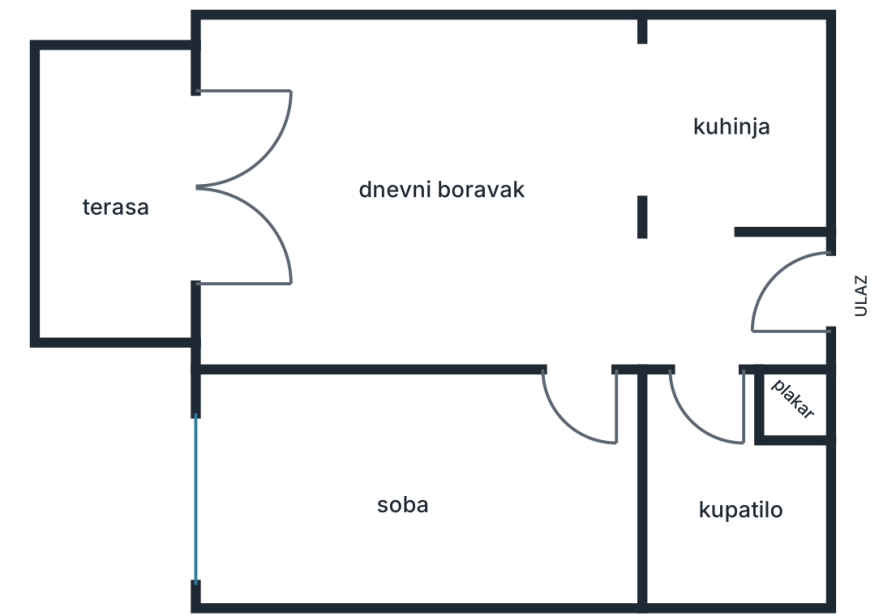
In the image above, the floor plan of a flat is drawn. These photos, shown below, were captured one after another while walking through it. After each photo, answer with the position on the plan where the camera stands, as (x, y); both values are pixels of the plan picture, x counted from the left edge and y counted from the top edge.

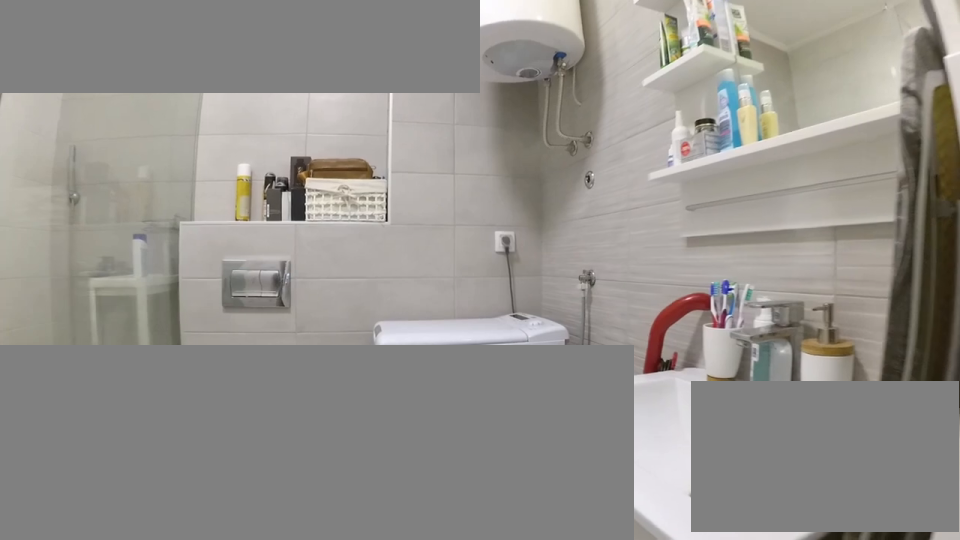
(723, 404)
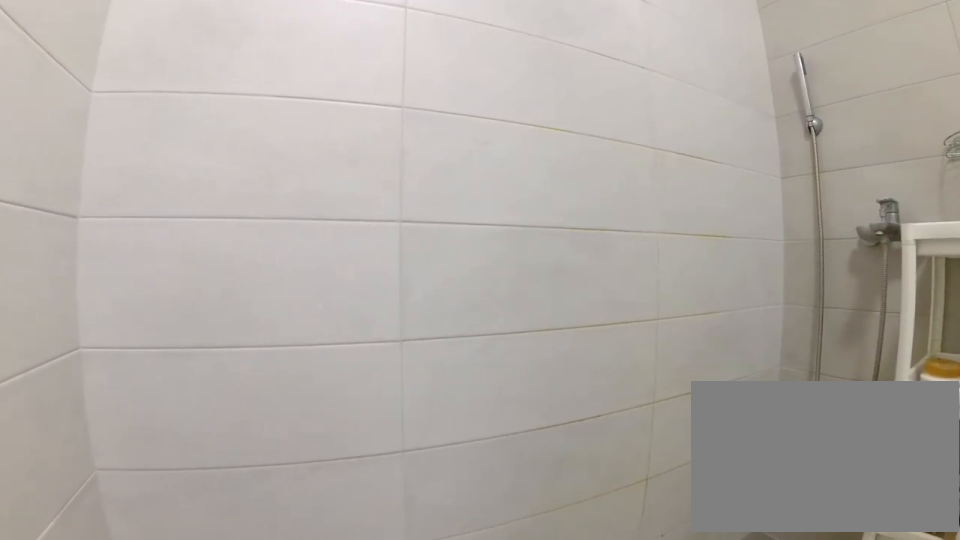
(762, 495)
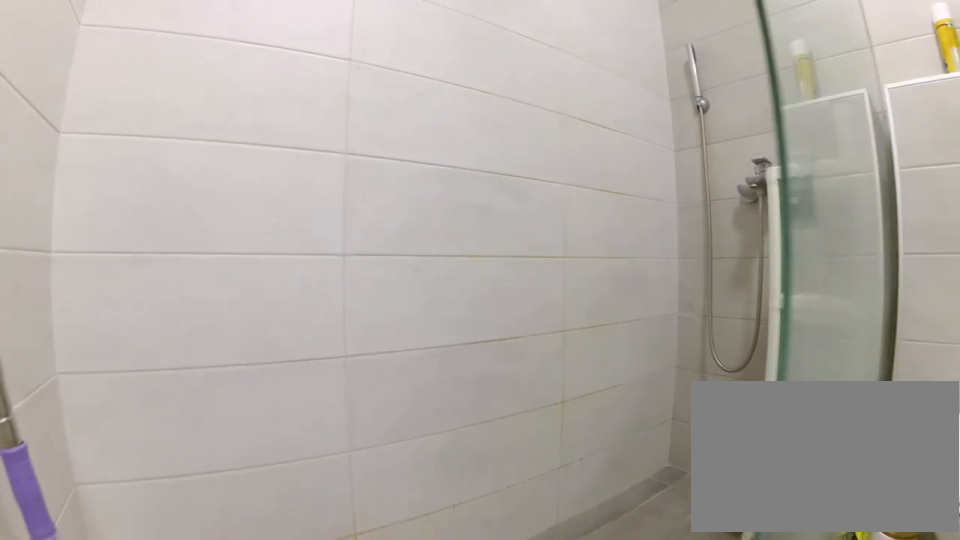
(741, 505)
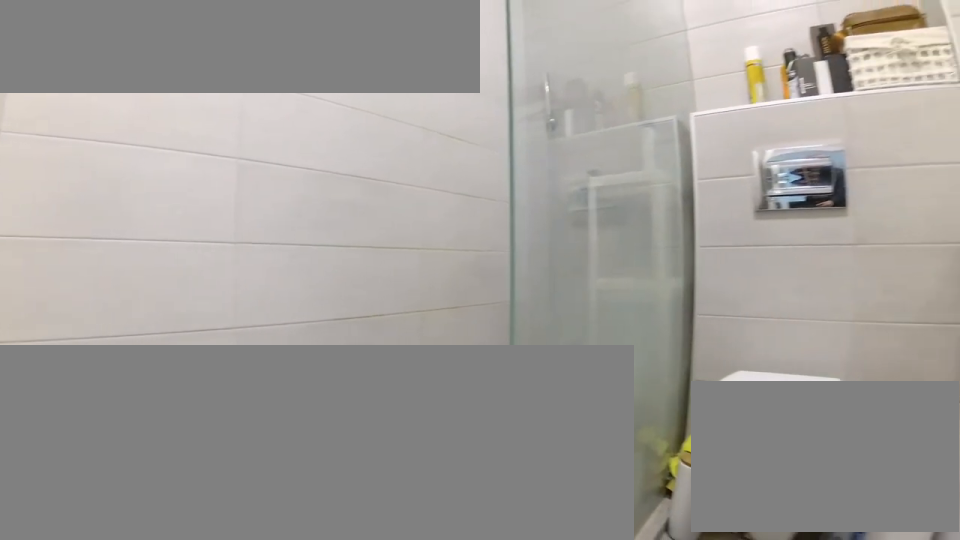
(721, 490)
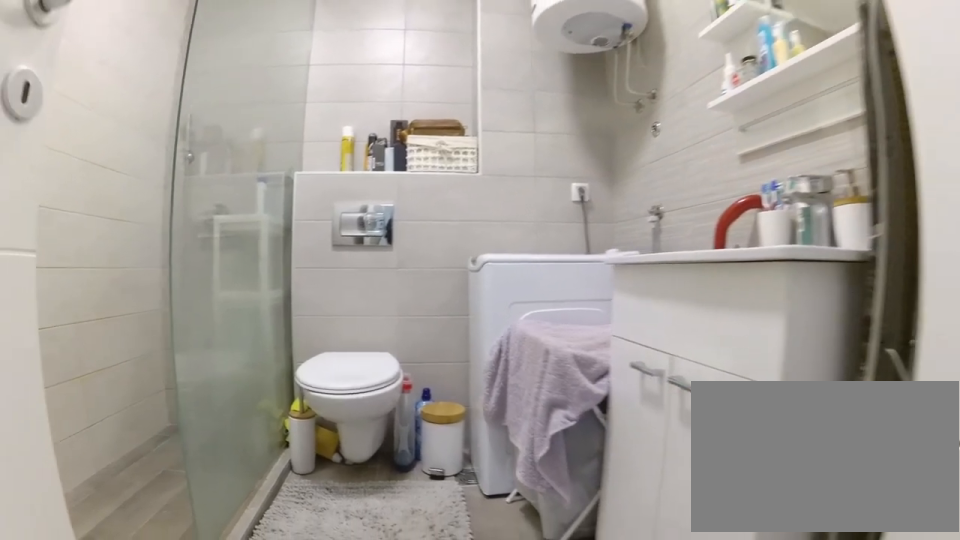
(710, 446)
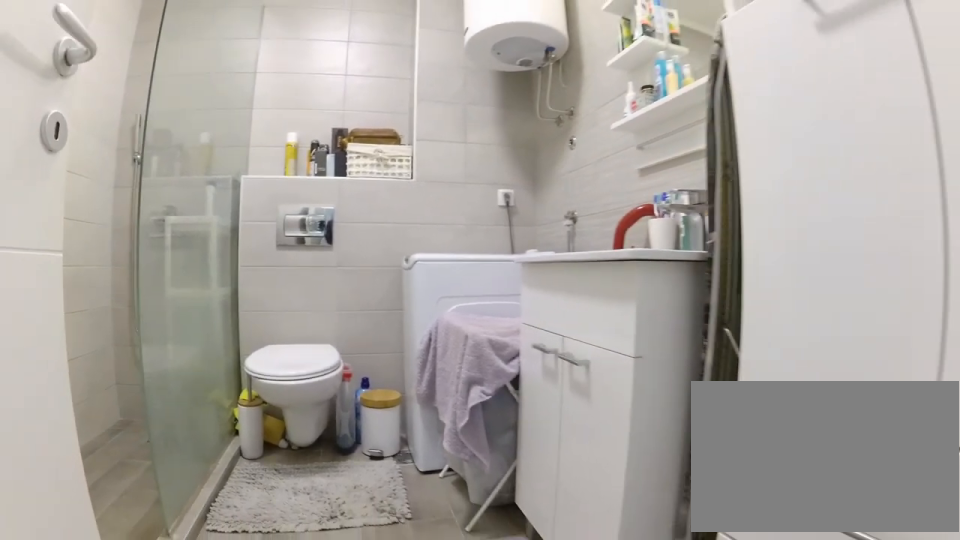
(710, 425)
